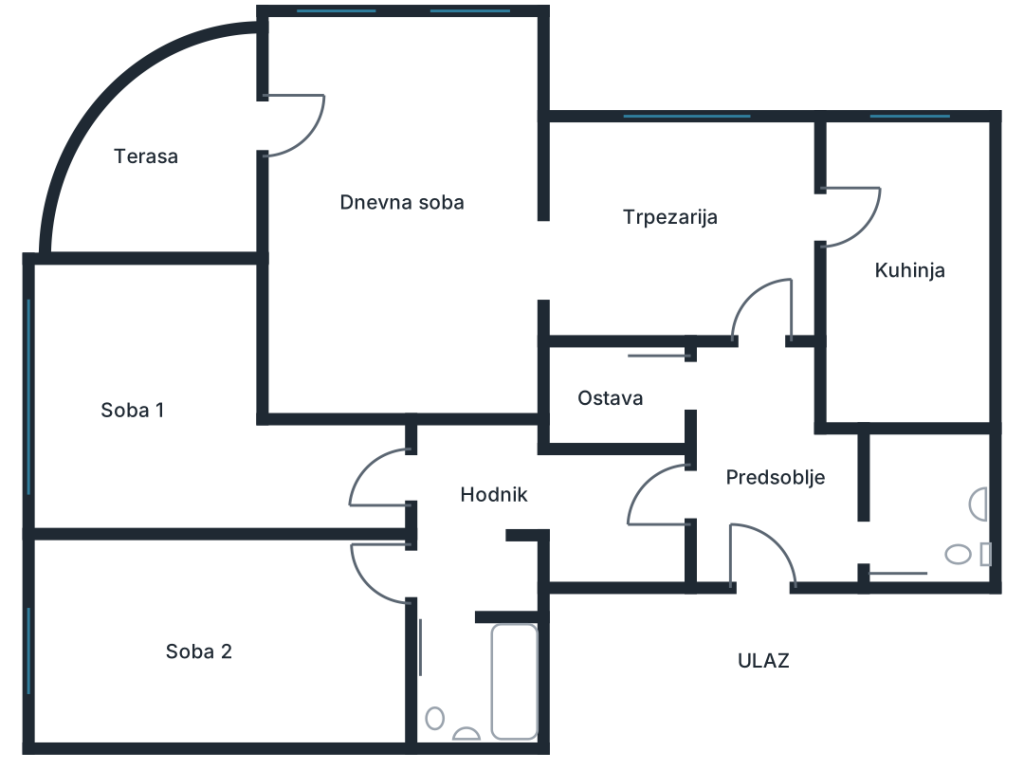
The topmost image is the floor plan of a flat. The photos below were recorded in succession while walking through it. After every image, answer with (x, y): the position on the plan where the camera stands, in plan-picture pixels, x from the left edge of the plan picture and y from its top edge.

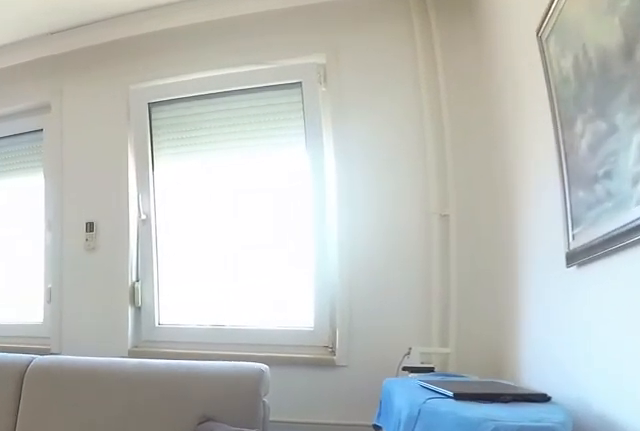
(519, 257)
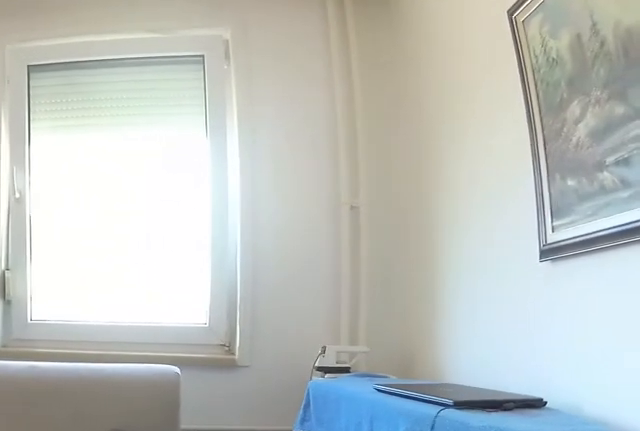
(508, 246)
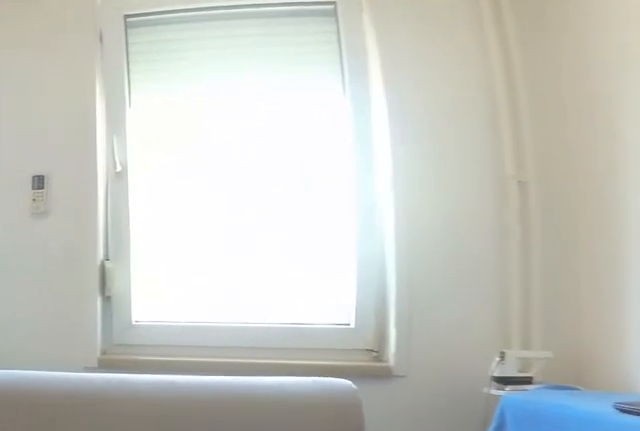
(501, 235)
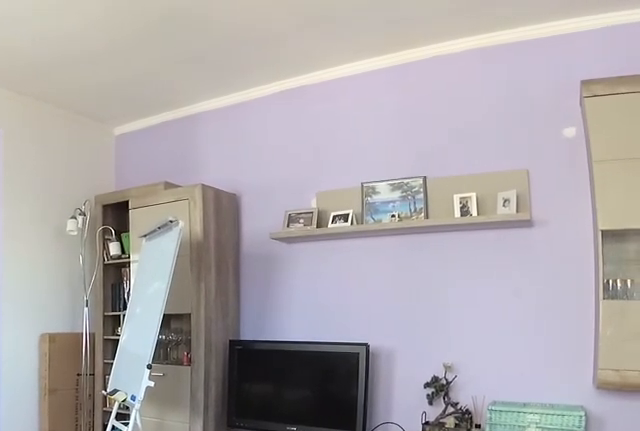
(302, 125)
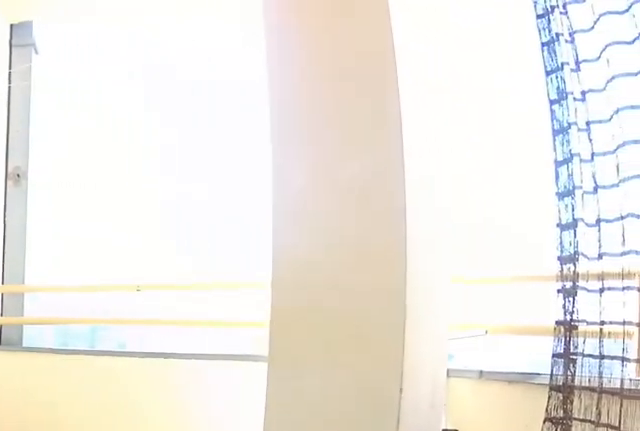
(301, 144)
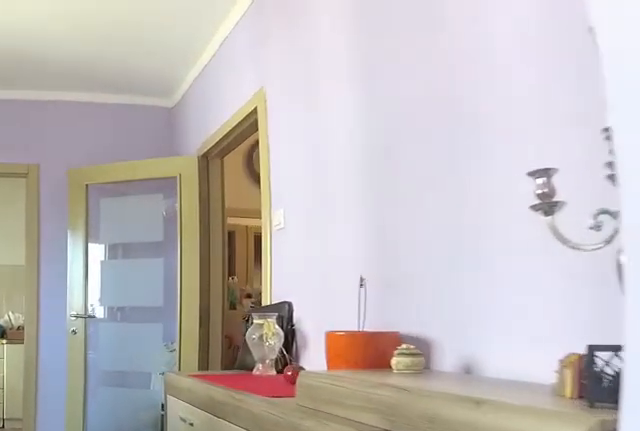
(542, 265)
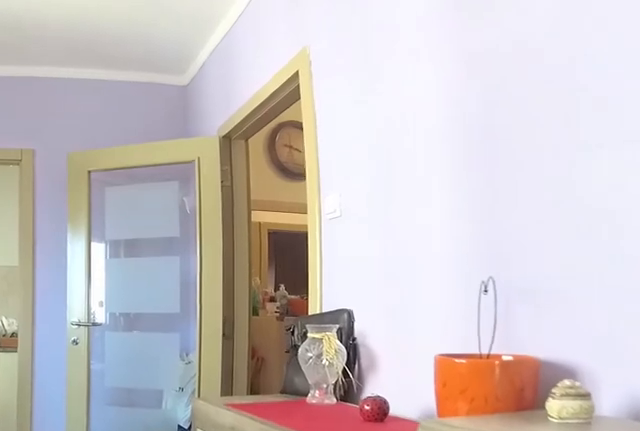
(579, 264)
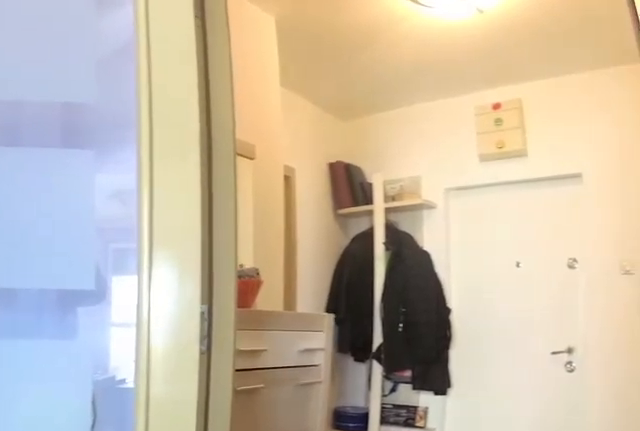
(715, 267)
